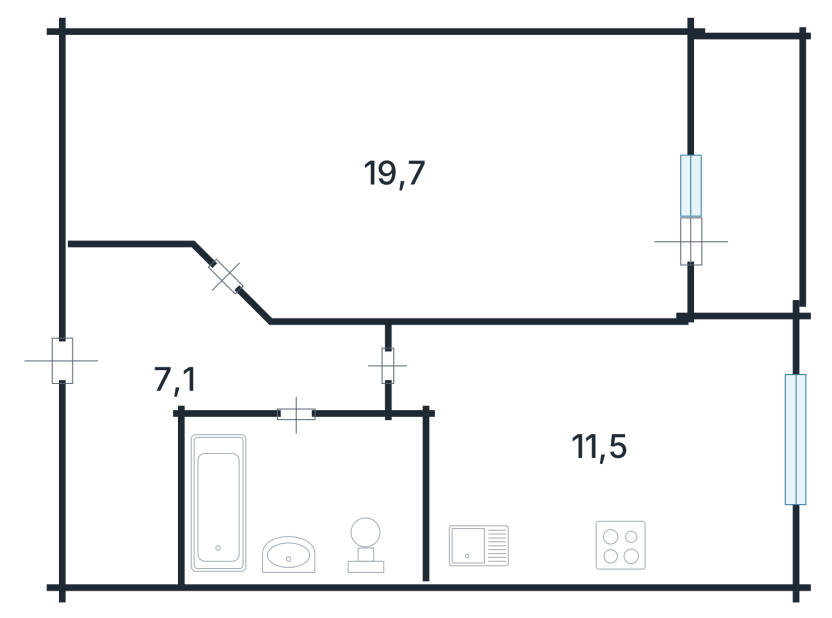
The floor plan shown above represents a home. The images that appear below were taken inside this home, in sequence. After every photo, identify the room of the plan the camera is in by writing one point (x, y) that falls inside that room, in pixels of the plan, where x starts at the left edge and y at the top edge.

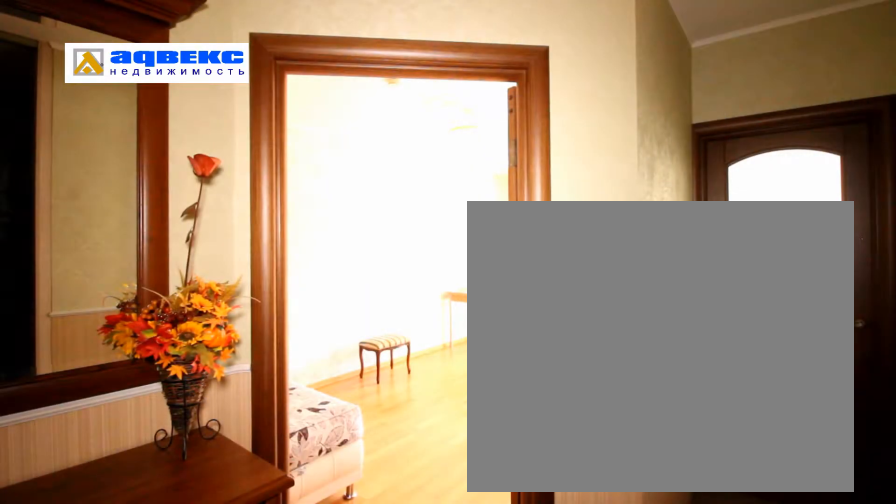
(245, 398)
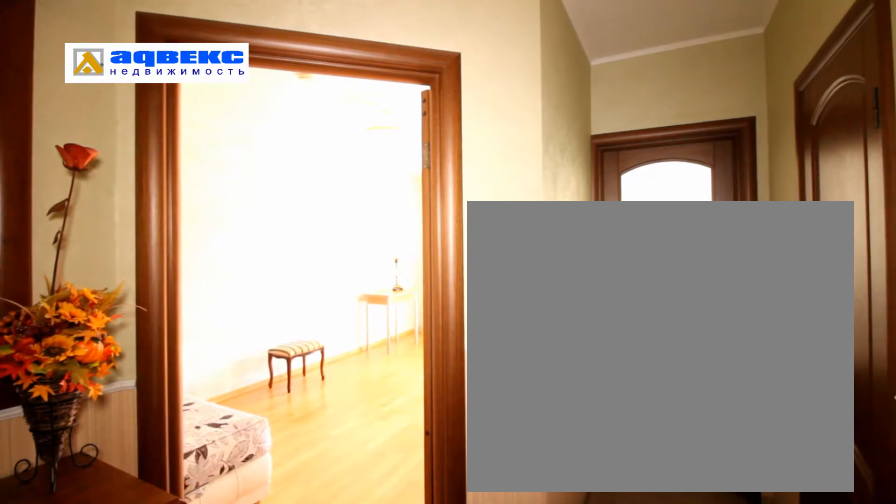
(244, 398)
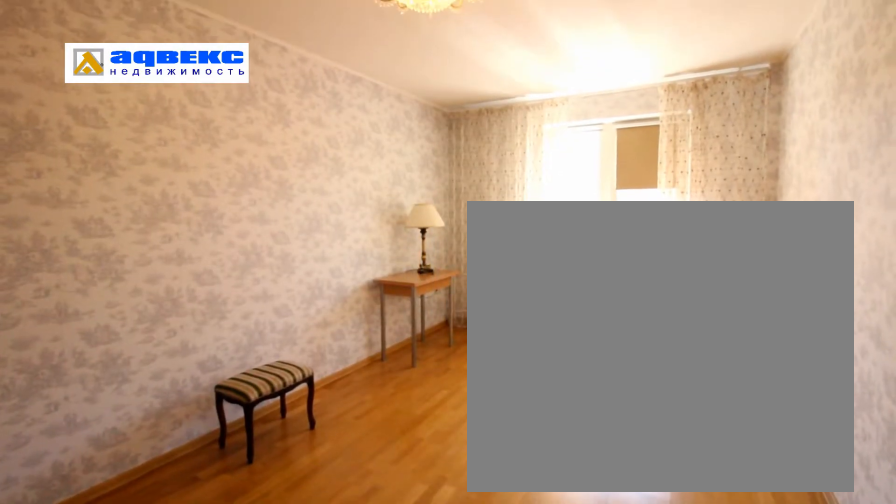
(451, 211)
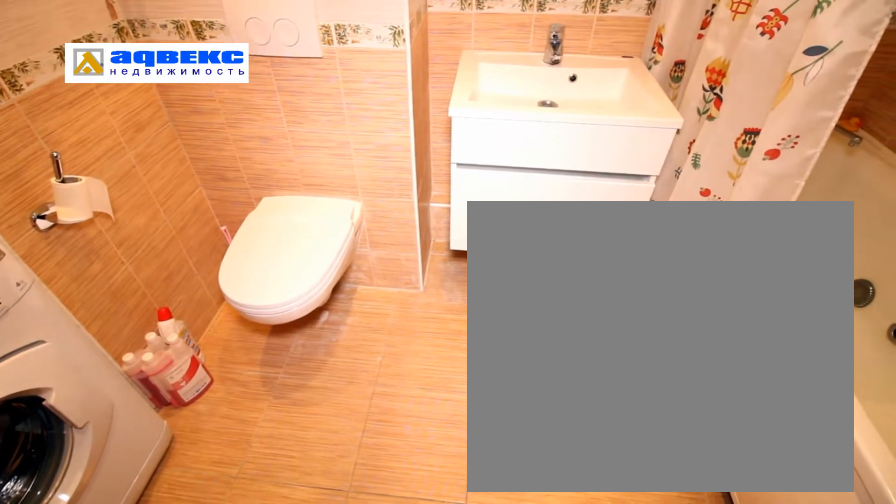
(296, 548)
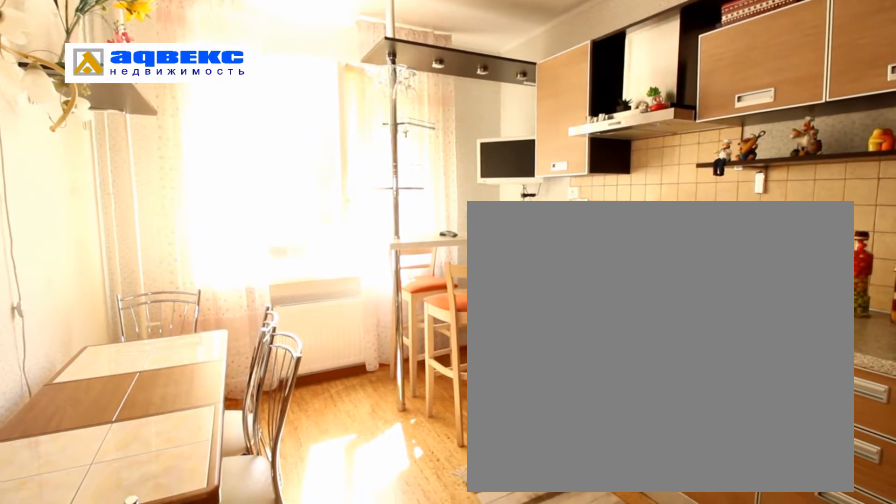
(545, 481)
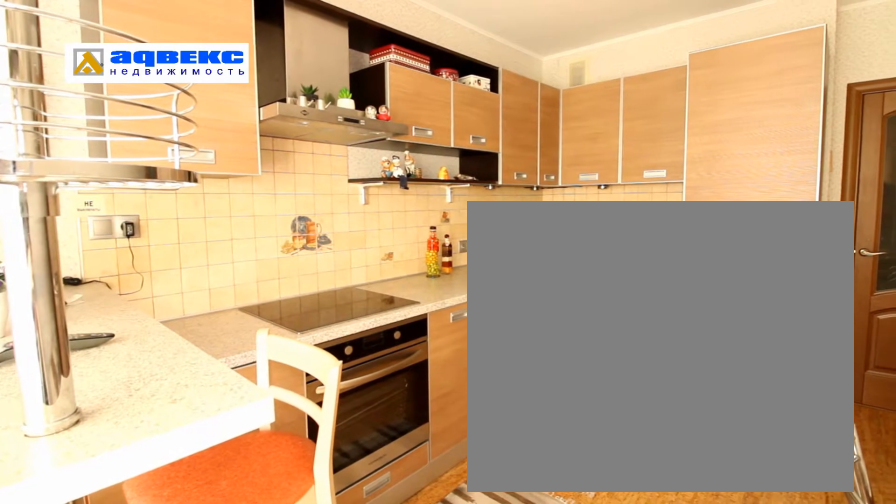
(545, 481)
